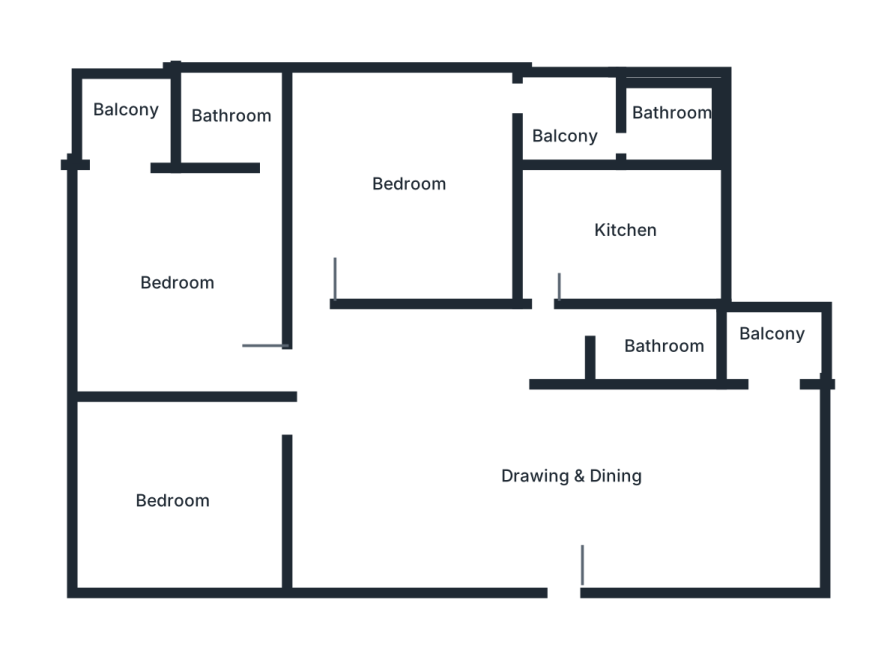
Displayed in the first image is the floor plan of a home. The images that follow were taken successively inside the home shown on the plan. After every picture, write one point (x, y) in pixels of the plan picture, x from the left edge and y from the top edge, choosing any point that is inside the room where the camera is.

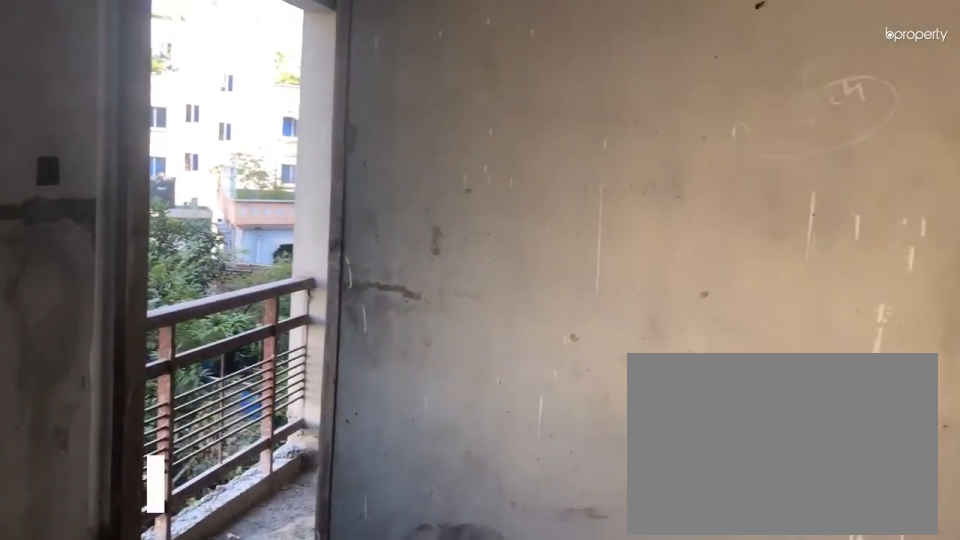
(401, 188)
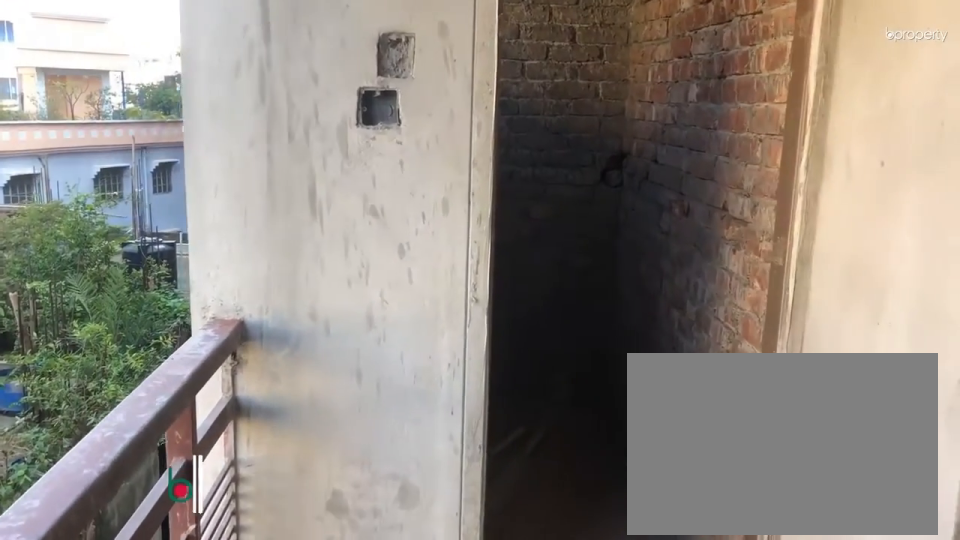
(566, 115)
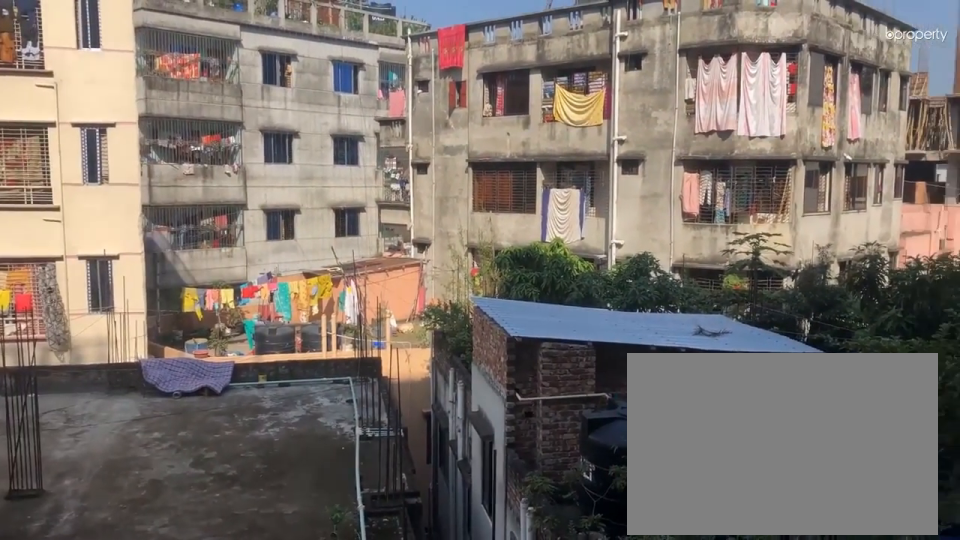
(566, 115)
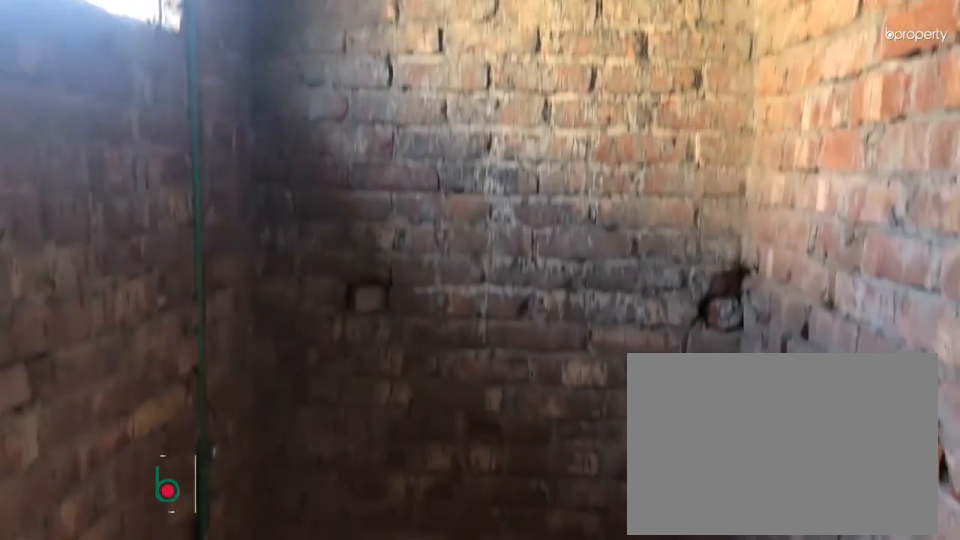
(668, 120)
